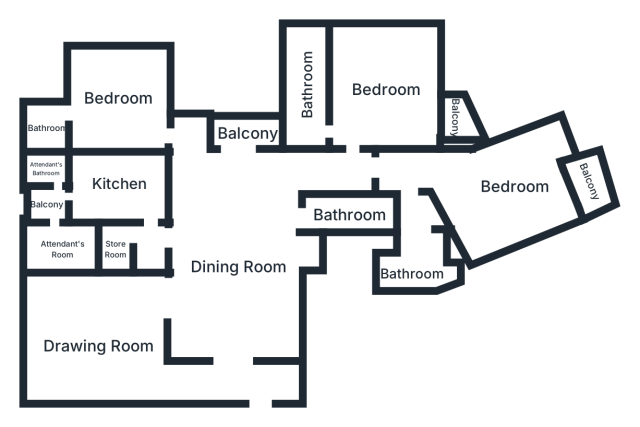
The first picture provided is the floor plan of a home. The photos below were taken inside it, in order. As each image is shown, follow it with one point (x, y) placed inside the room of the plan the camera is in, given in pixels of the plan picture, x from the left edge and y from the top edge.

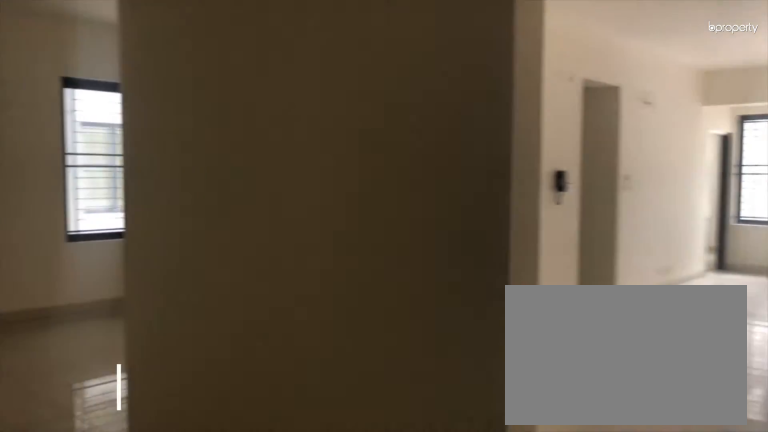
(261, 382)
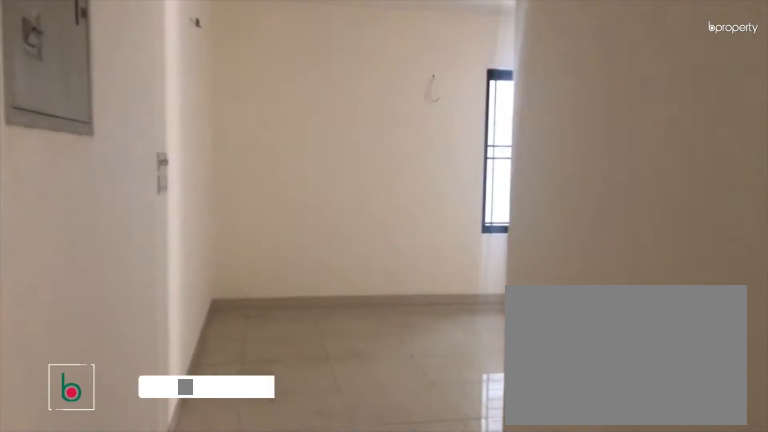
(101, 353)
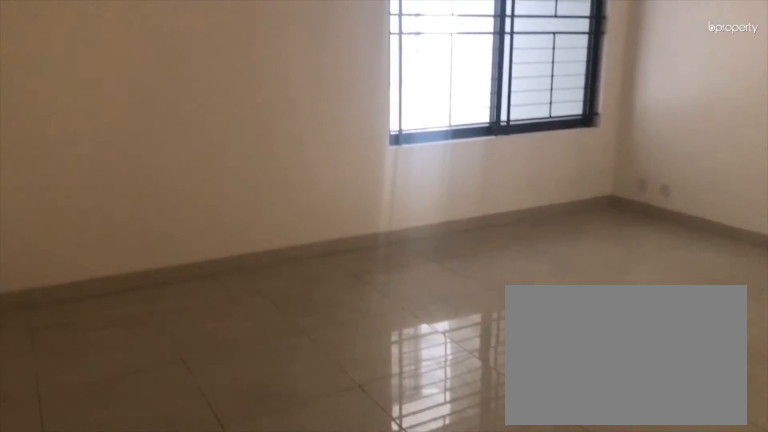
(101, 353)
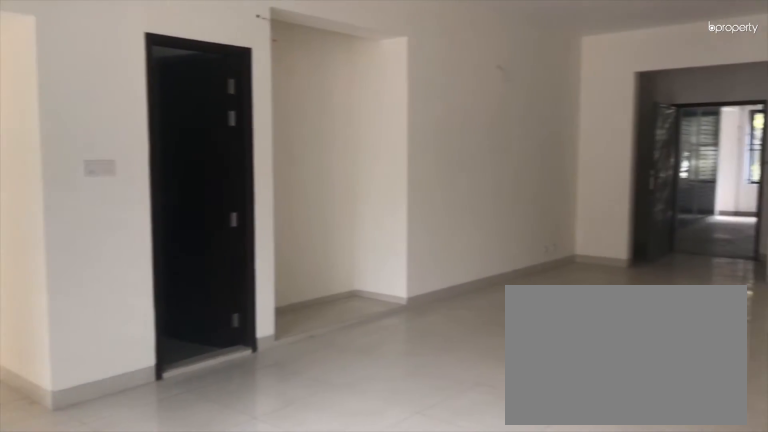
(239, 268)
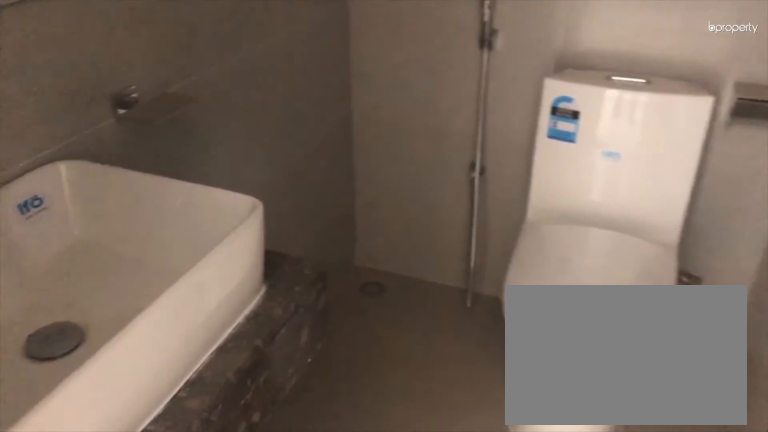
(349, 215)
